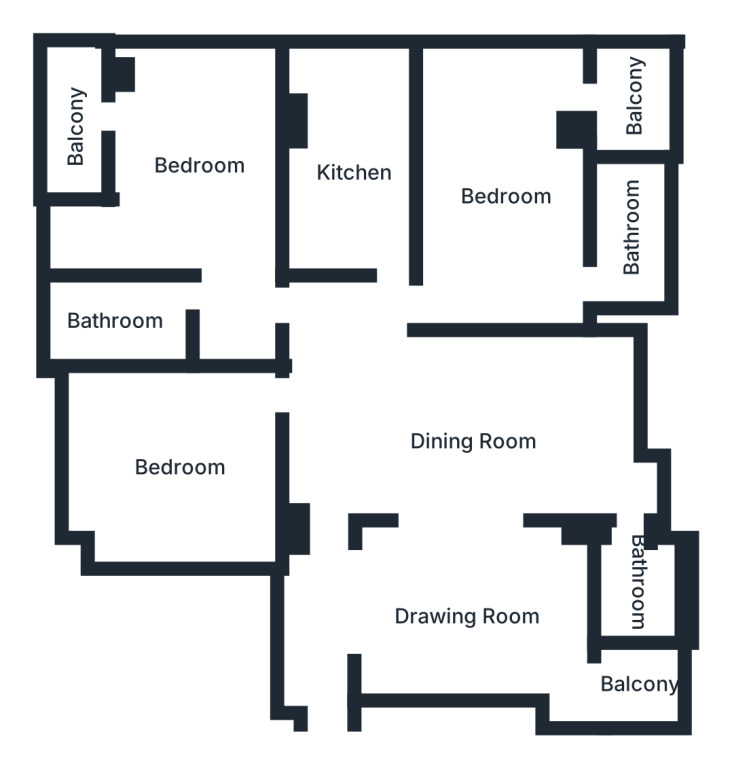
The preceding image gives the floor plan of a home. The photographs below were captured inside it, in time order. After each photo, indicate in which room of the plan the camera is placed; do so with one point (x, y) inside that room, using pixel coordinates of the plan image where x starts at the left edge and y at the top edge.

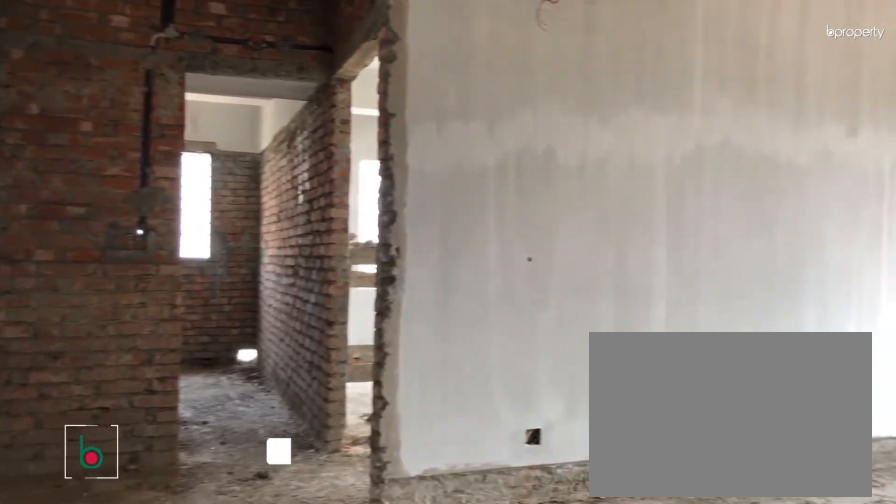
(483, 436)
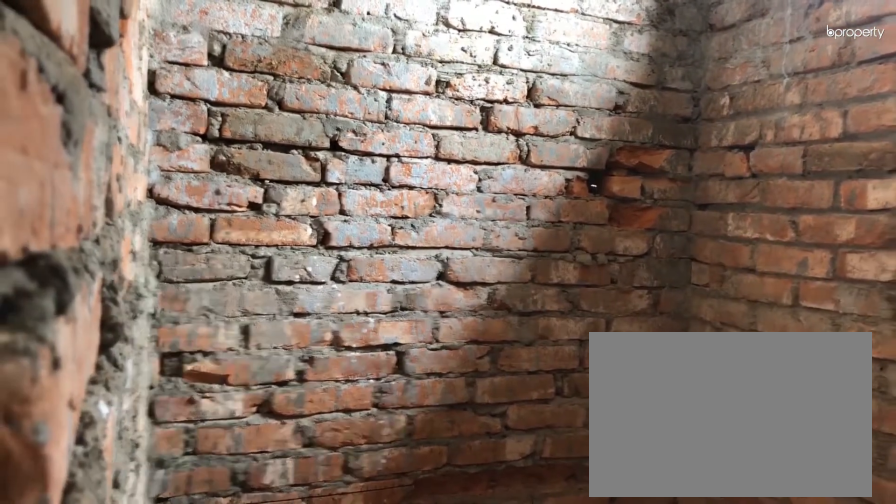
(638, 589)
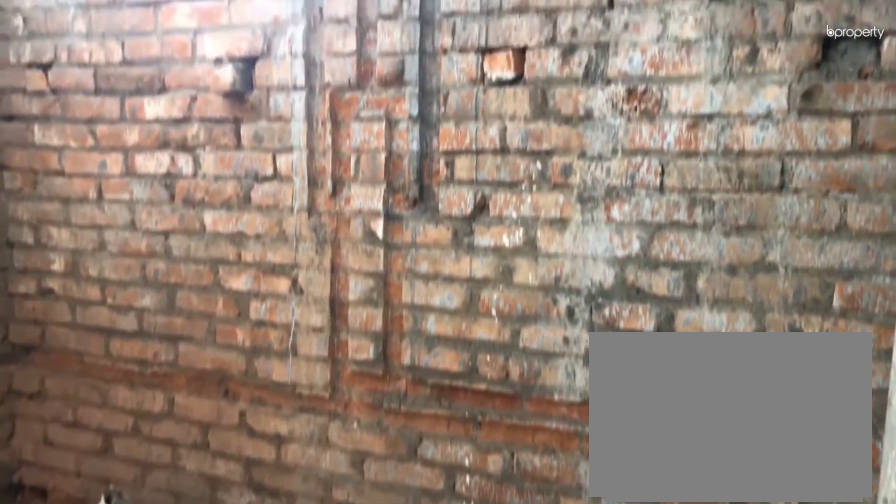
(640, 588)
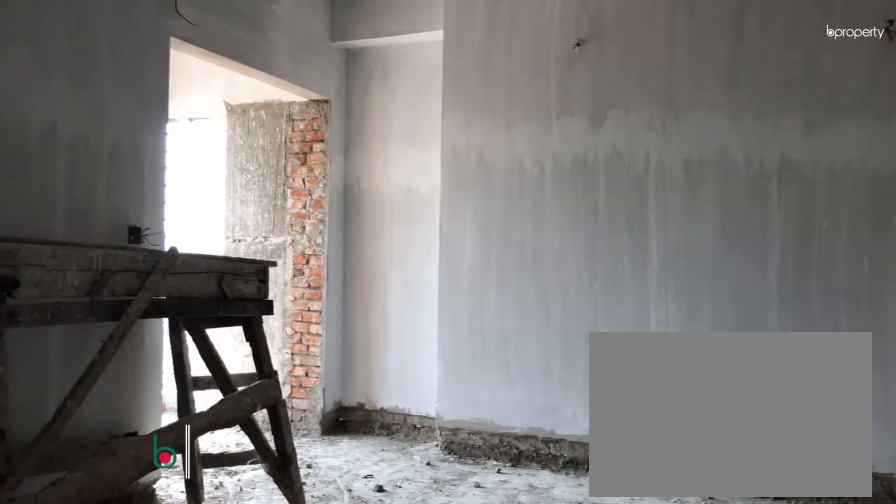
(466, 619)
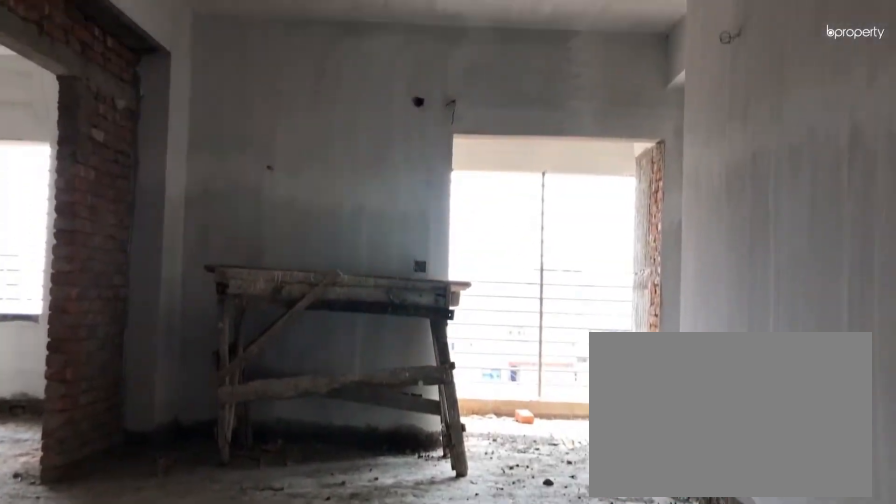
(466, 620)
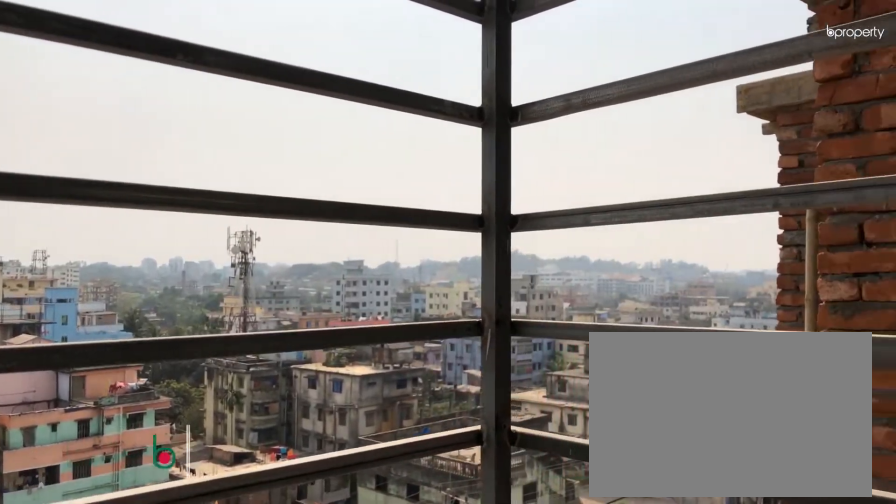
(640, 687)
